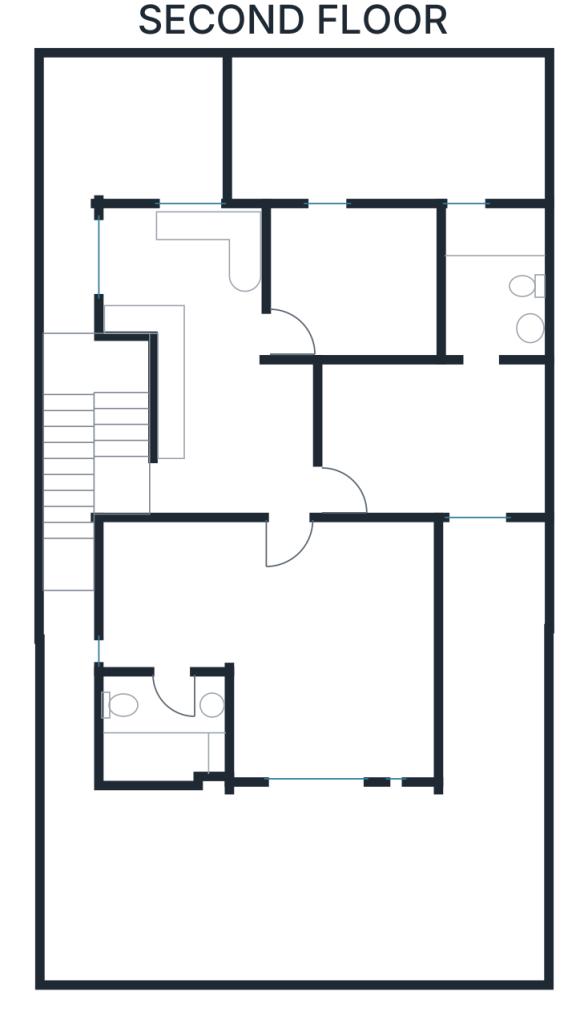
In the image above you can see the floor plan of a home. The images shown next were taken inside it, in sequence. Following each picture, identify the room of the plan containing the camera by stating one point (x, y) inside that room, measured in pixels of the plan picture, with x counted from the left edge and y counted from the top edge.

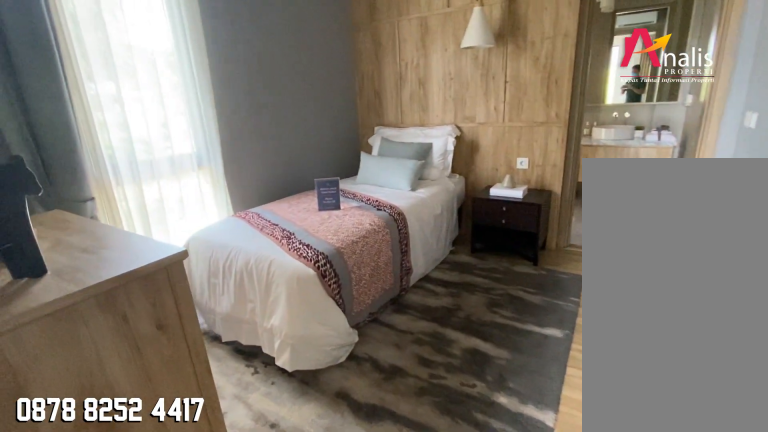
(353, 283)
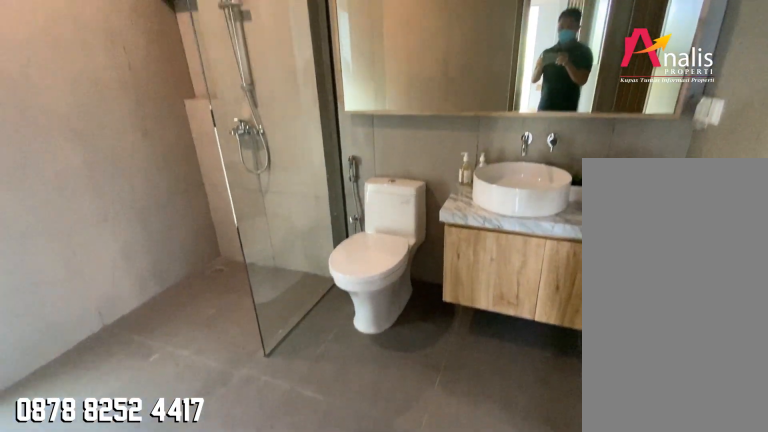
(493, 283)
